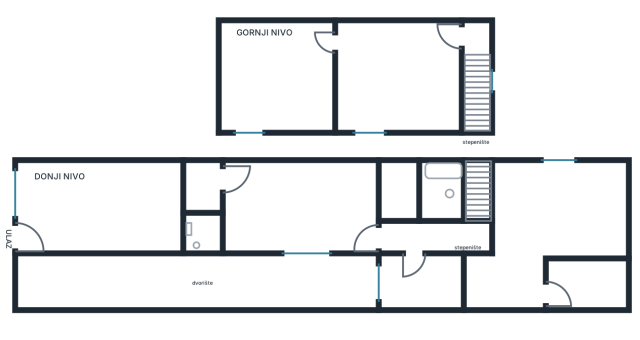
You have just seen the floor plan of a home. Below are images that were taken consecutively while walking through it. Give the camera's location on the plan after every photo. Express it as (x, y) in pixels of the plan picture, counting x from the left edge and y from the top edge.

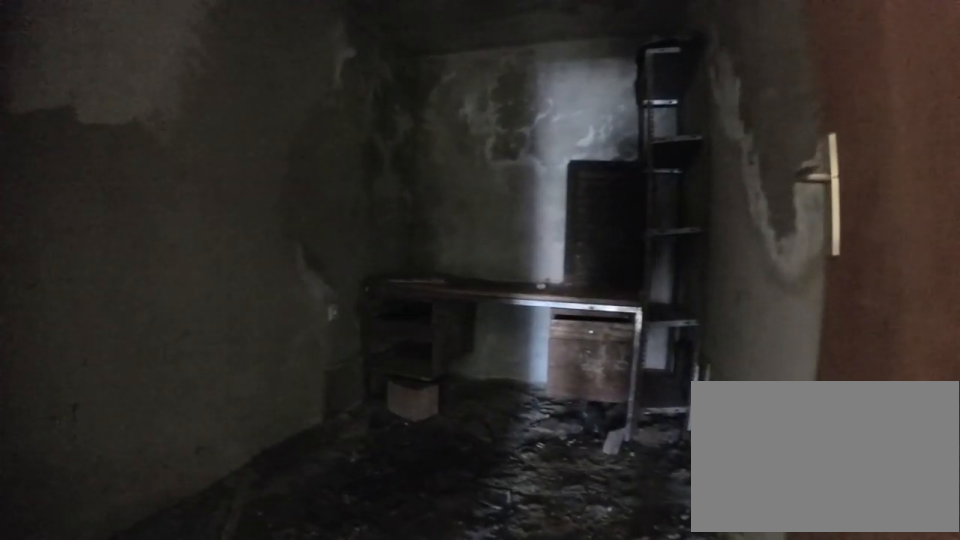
(547, 278)
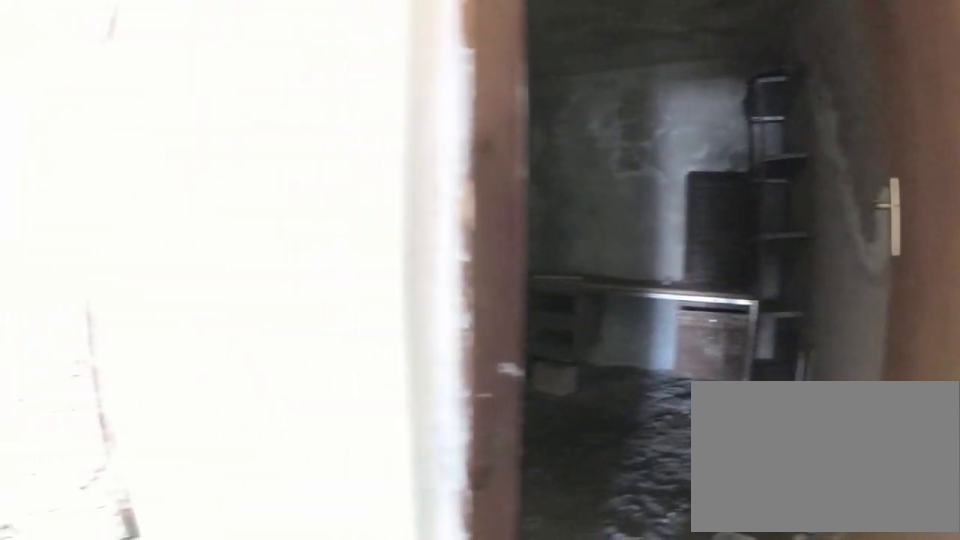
(539, 290)
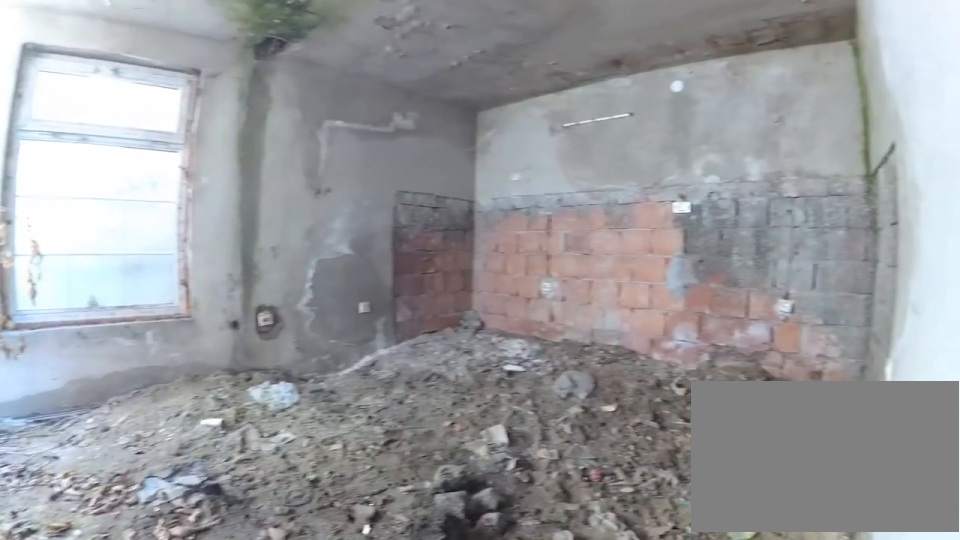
(512, 261)
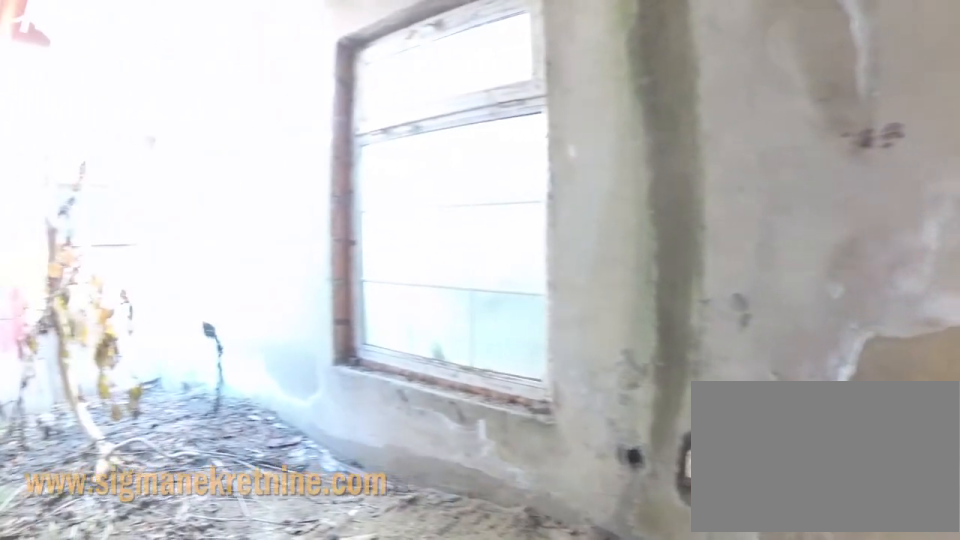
(559, 224)
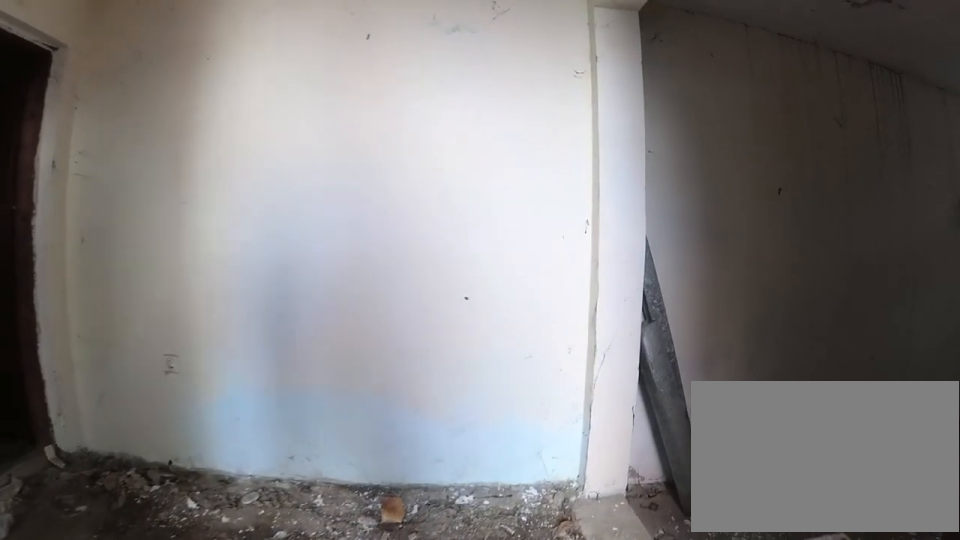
(528, 236)
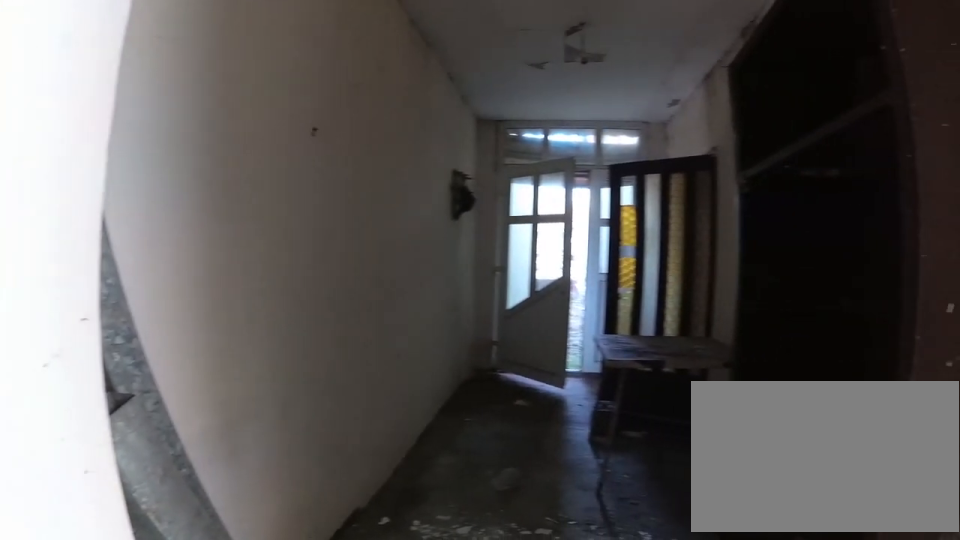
(536, 269)
